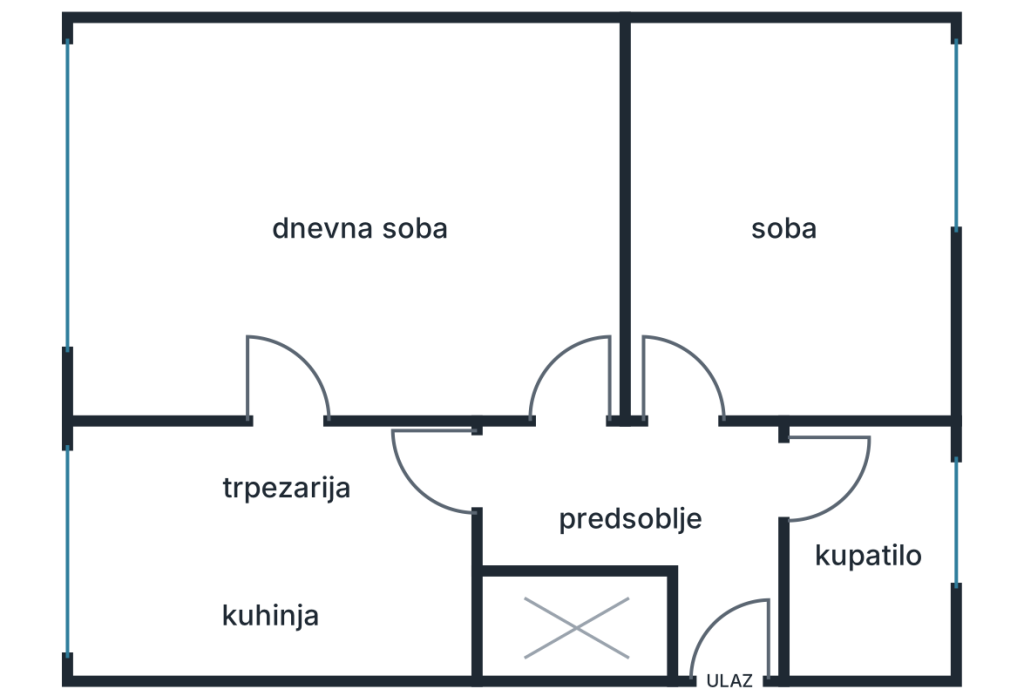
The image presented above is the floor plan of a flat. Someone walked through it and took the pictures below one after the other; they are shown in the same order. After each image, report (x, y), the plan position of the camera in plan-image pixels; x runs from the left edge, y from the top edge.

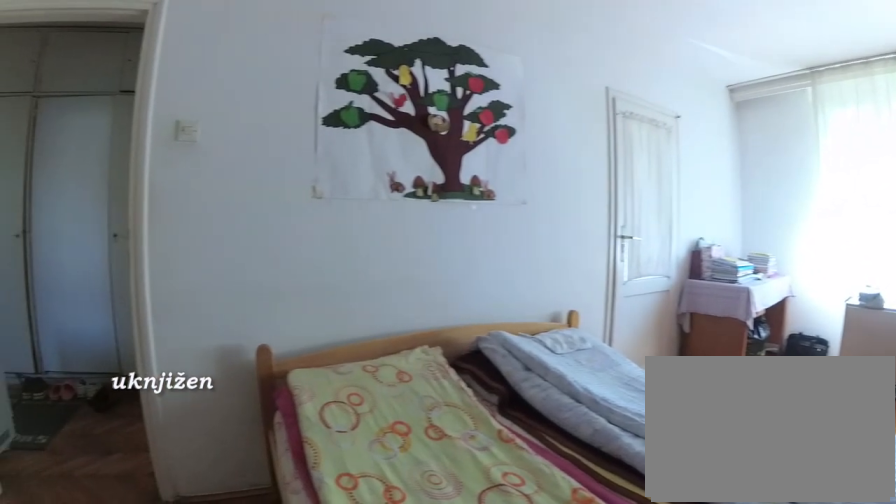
(551, 174)
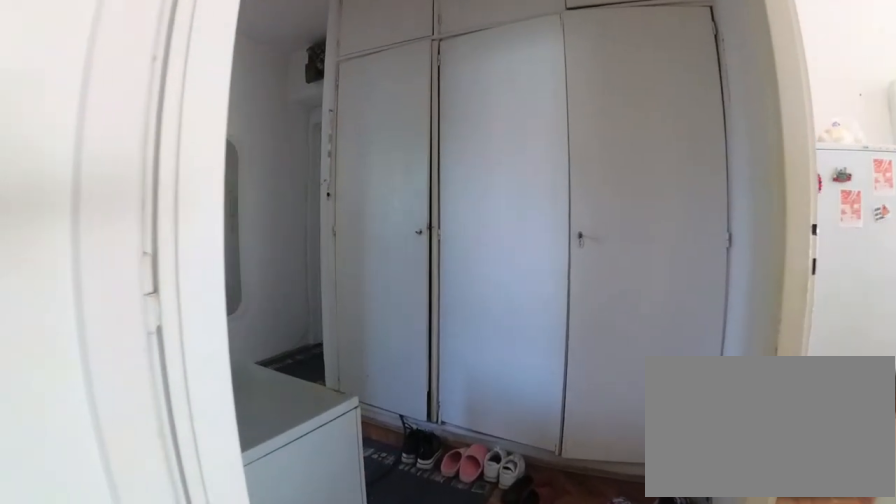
(559, 312)
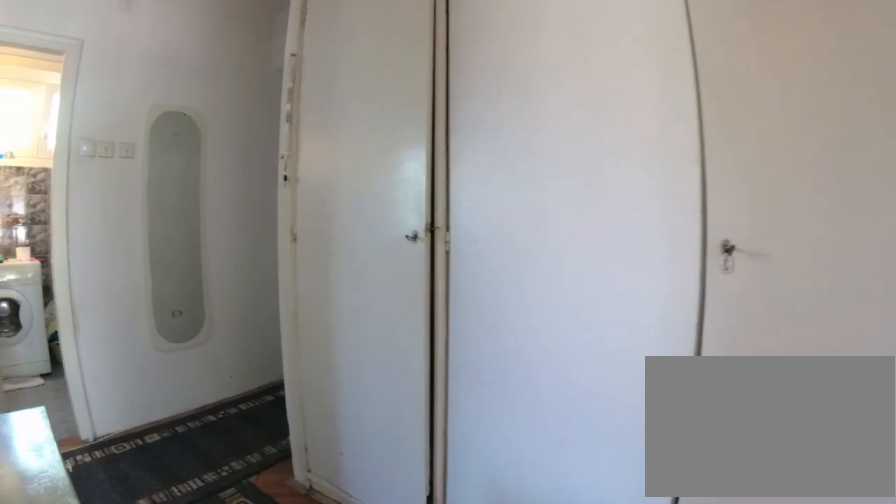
(549, 406)
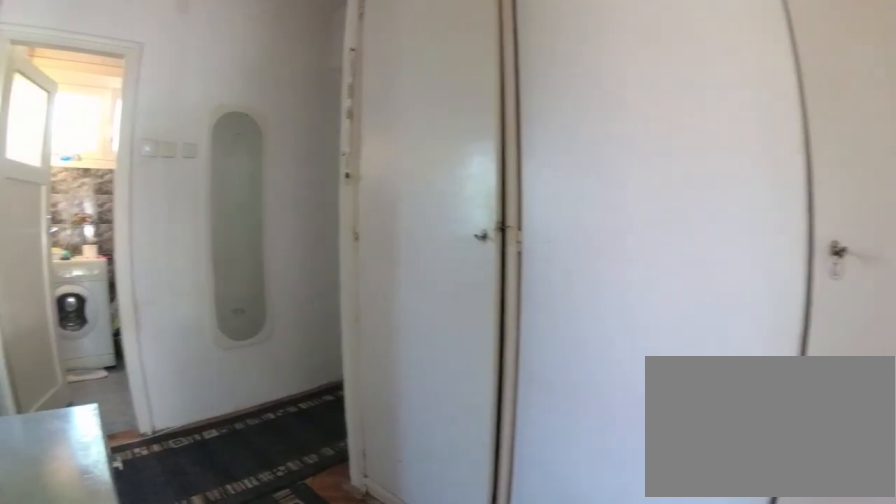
(543, 421)
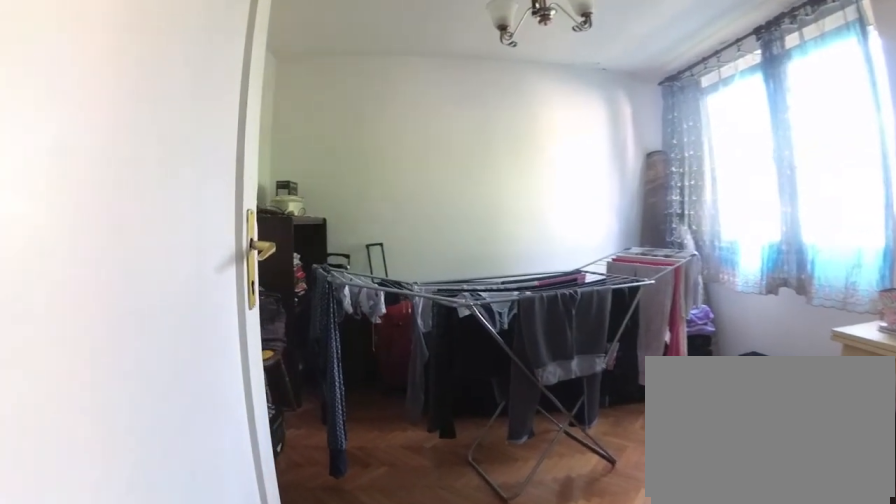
(682, 466)
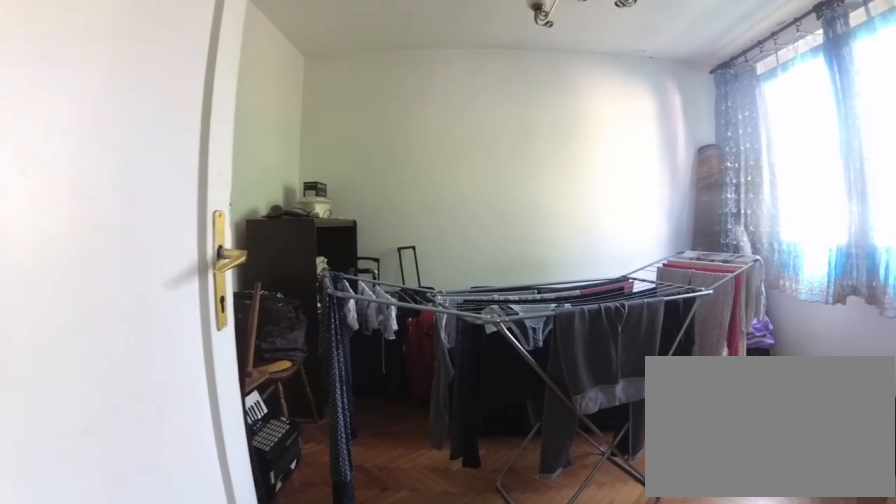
(681, 417)
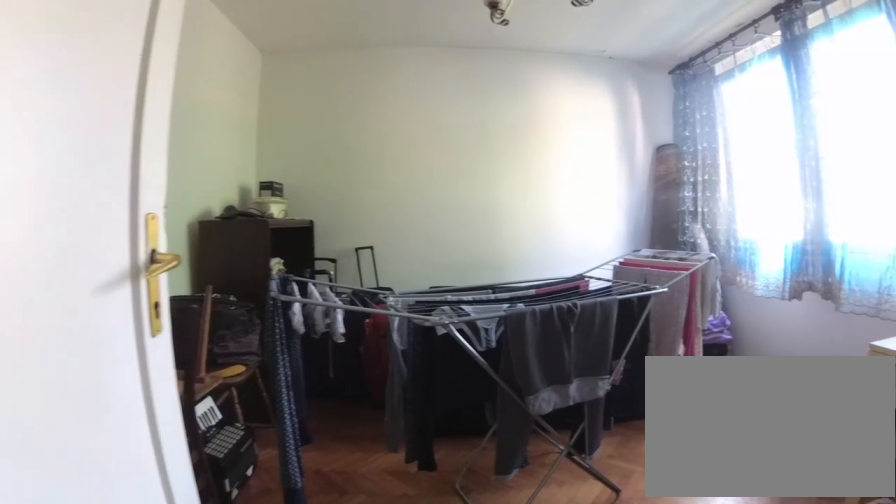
(682, 413)
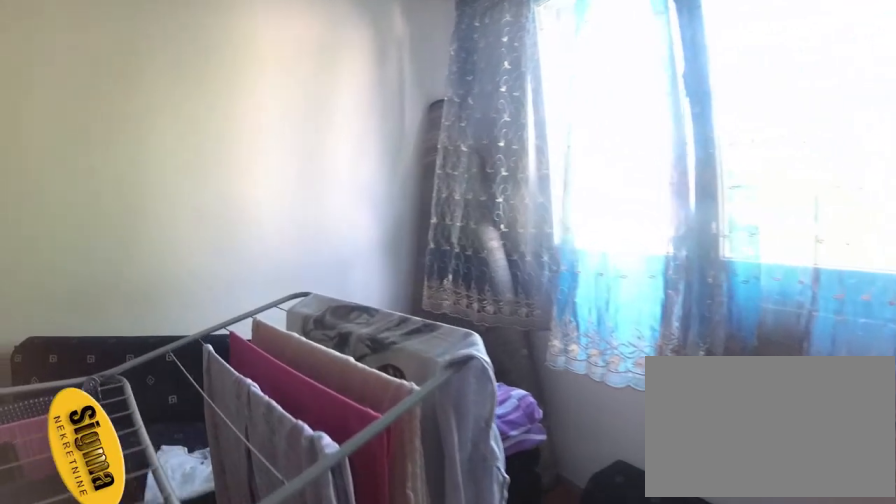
(787, 320)
